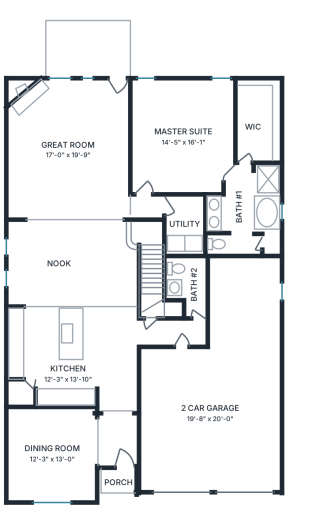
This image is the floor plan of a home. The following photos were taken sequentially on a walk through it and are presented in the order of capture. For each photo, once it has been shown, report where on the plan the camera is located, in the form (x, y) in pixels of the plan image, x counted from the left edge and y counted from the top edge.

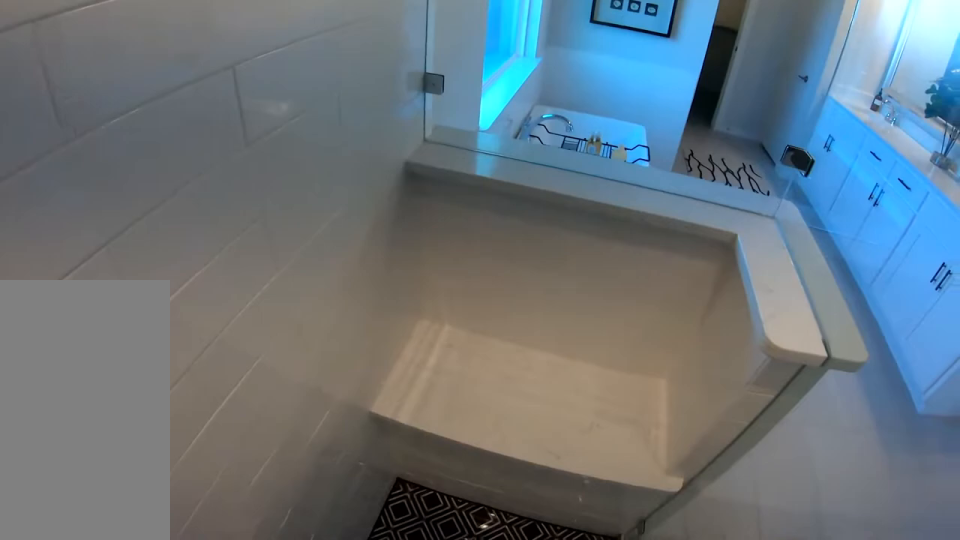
(224, 194)
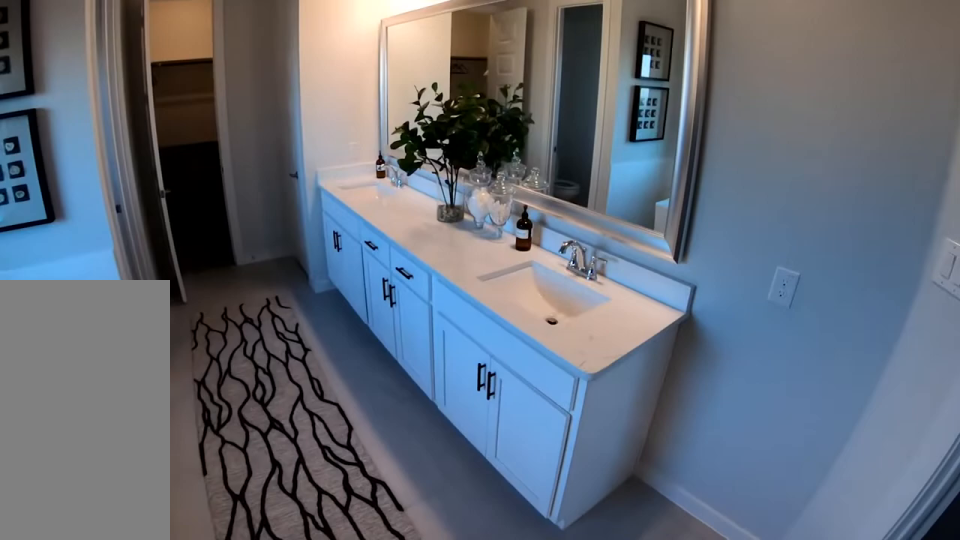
(224, 214)
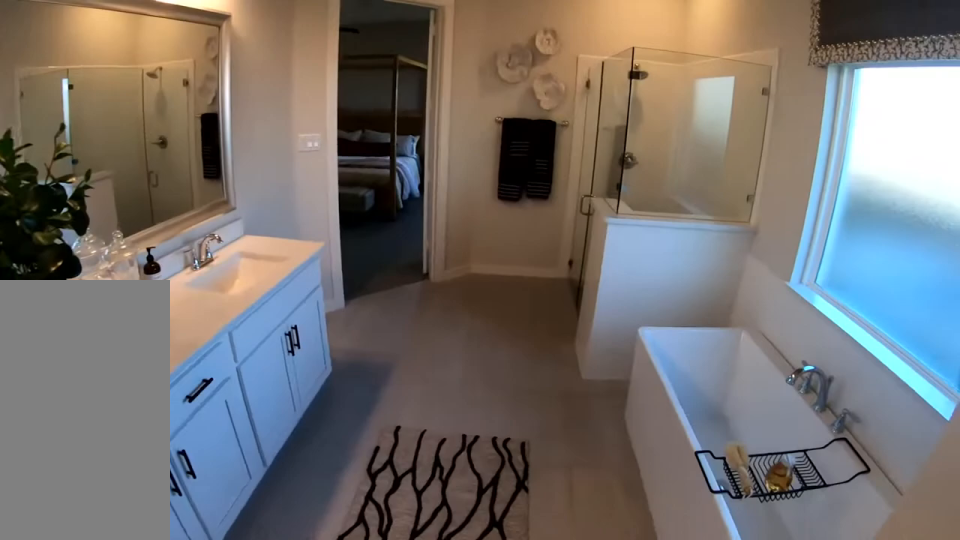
(242, 228)
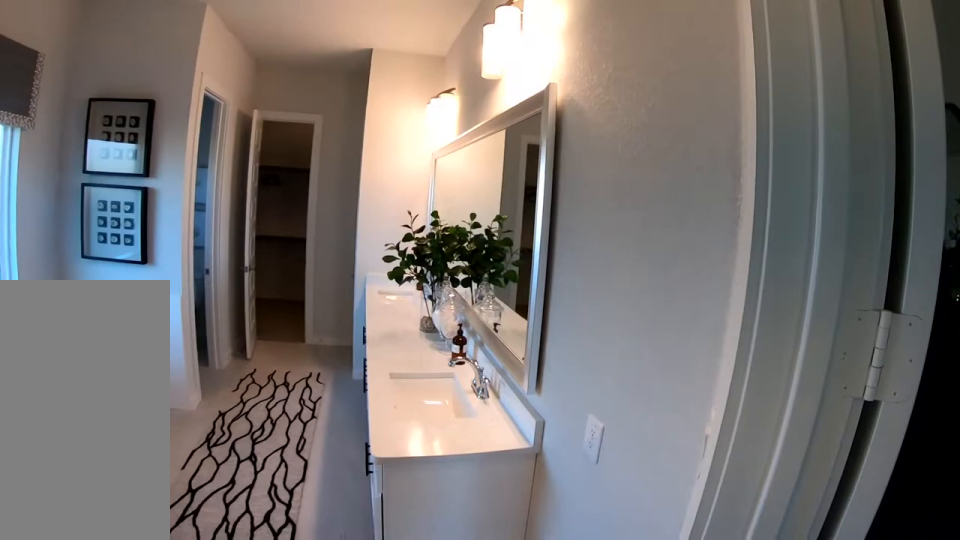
(242, 208)
